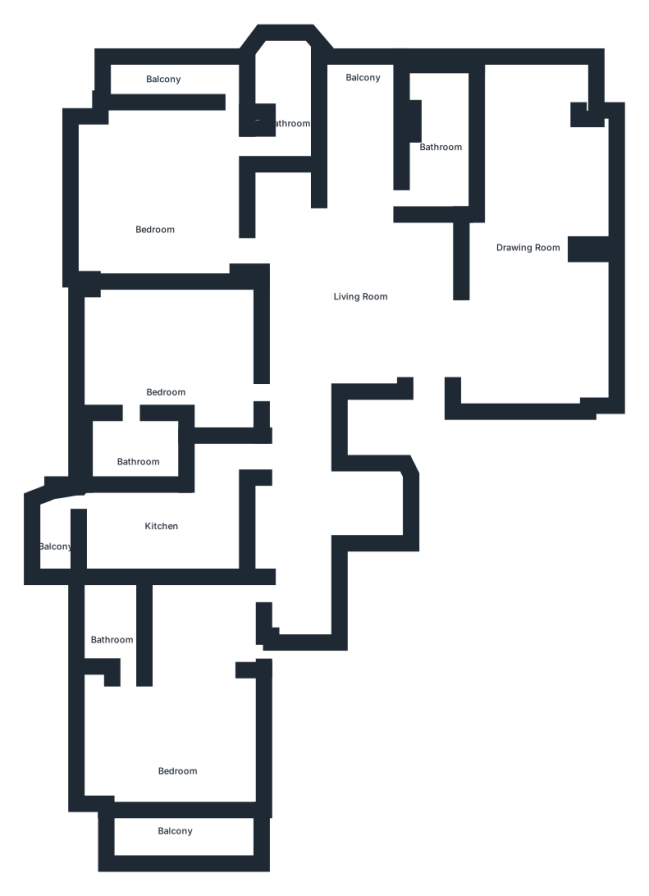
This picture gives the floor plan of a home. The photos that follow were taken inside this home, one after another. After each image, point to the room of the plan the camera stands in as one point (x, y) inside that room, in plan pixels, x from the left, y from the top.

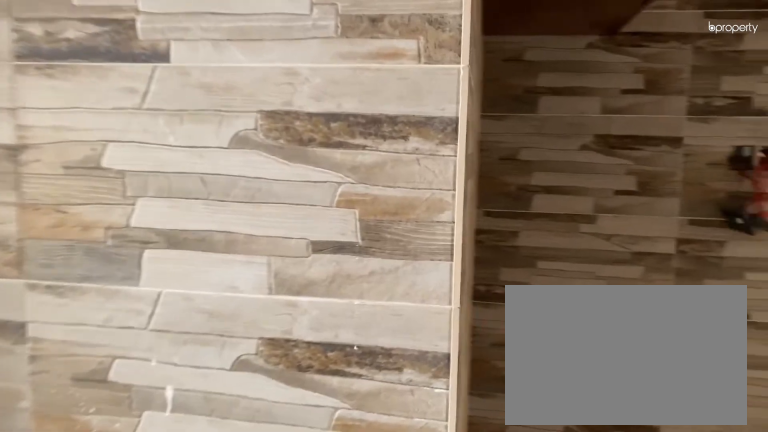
(156, 540)
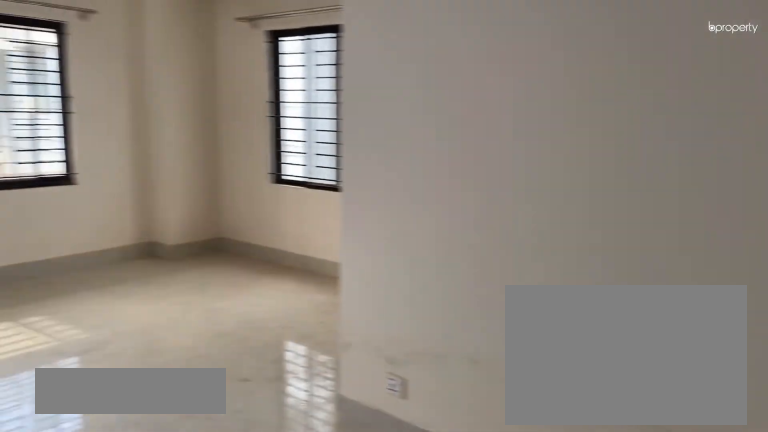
(179, 727)
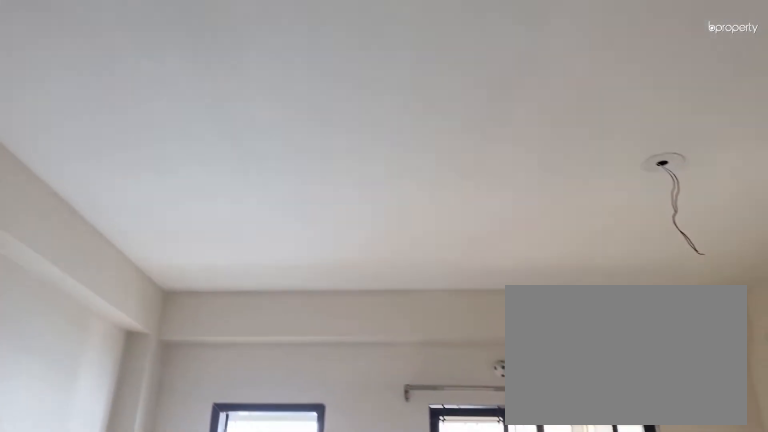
(179, 727)
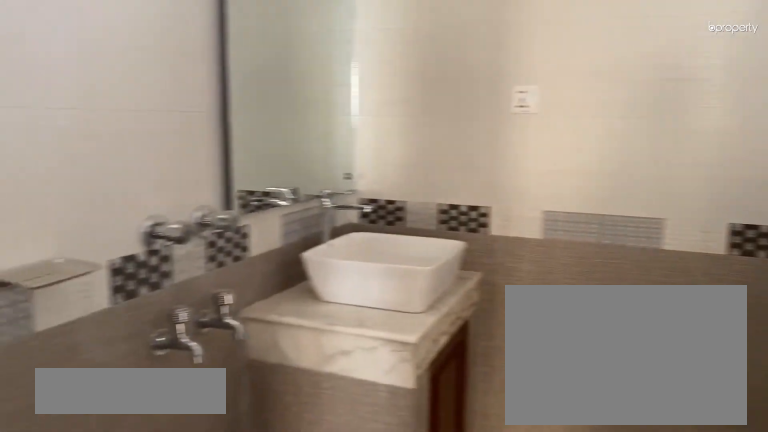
(116, 628)
